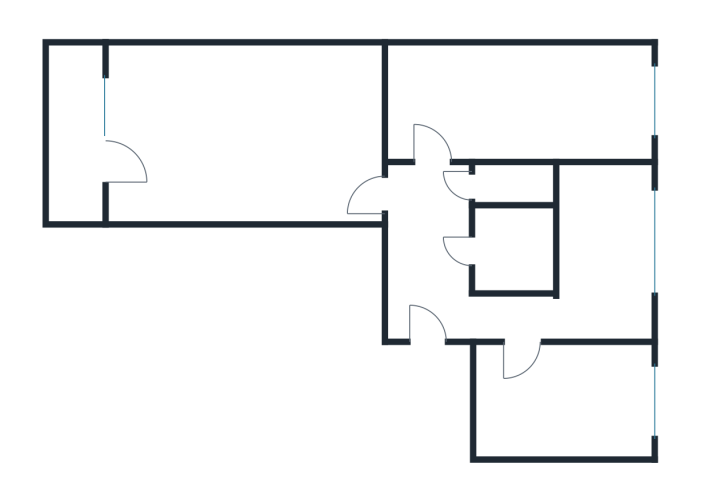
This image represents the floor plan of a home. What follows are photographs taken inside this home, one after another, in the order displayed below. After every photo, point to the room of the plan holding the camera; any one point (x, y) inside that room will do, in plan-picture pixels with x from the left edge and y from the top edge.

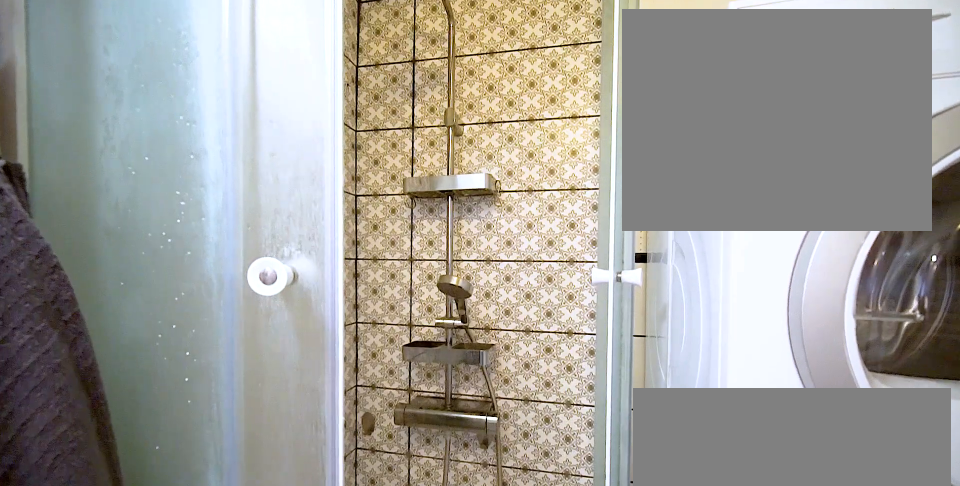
(513, 250)
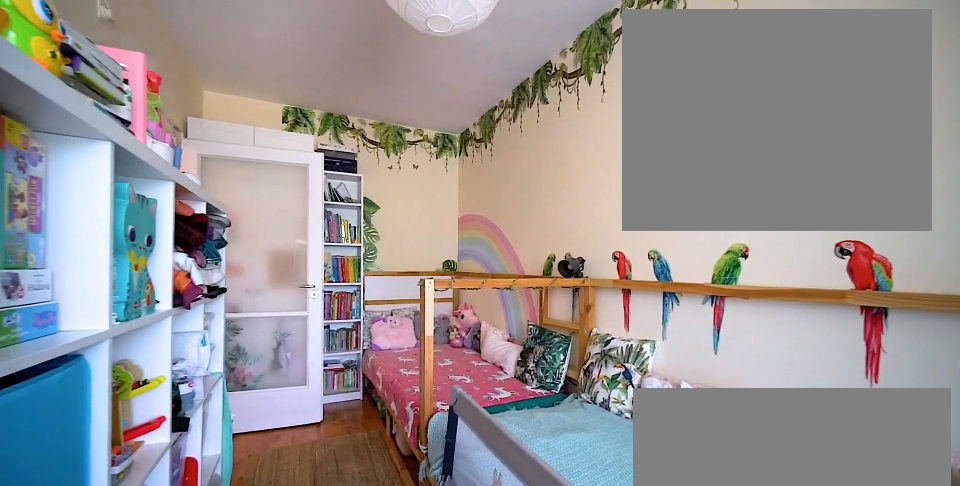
(537, 103)
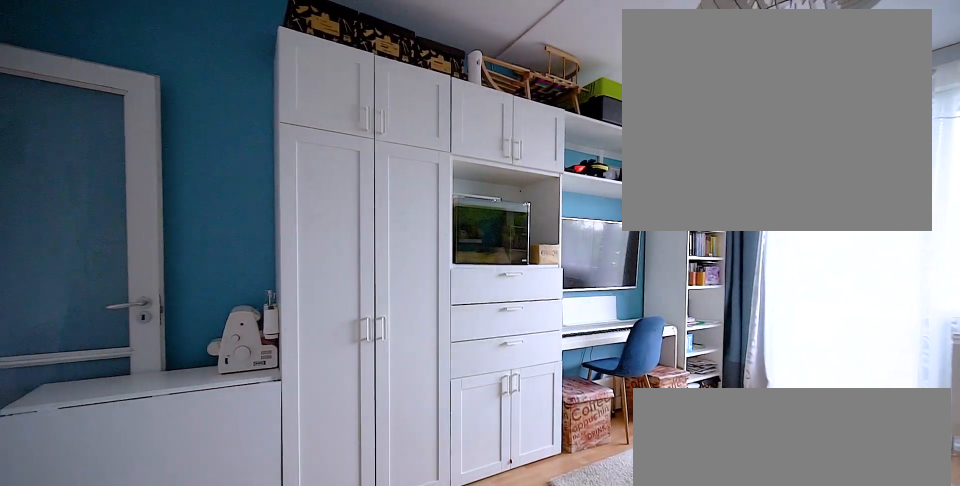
(251, 135)
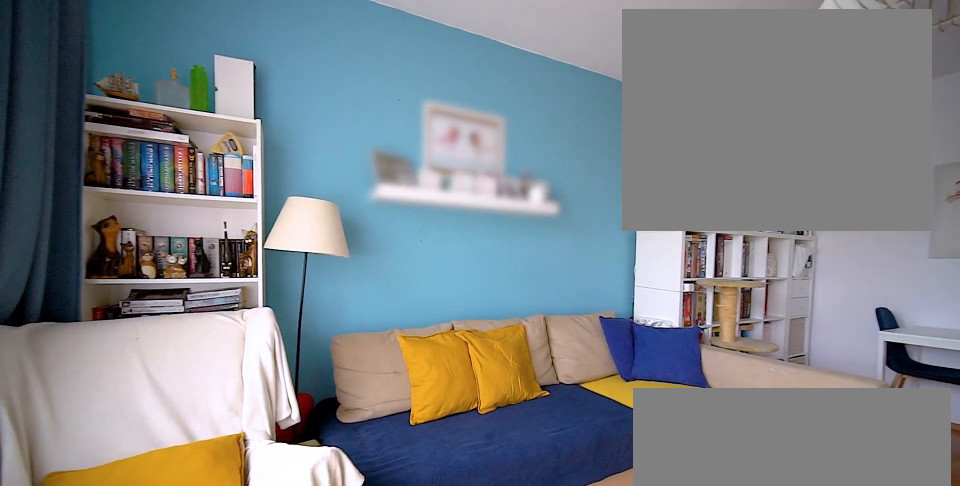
(251, 135)
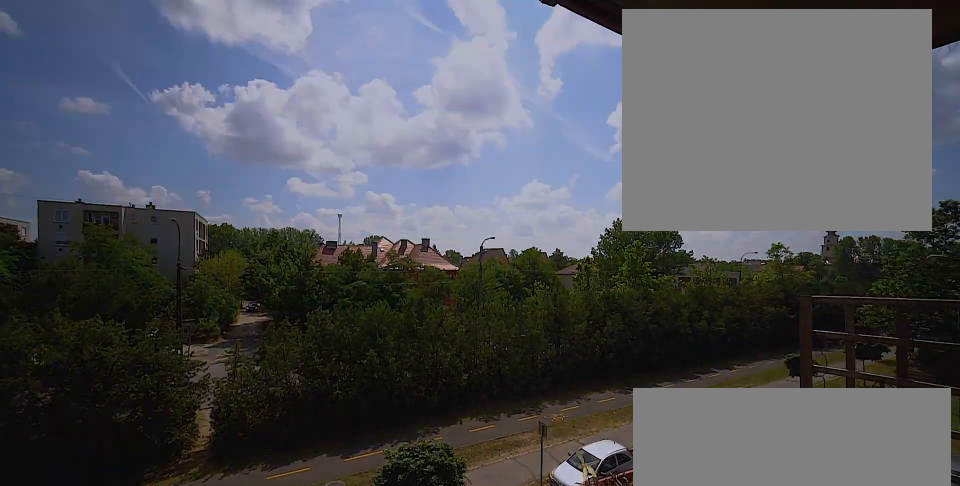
(77, 134)
